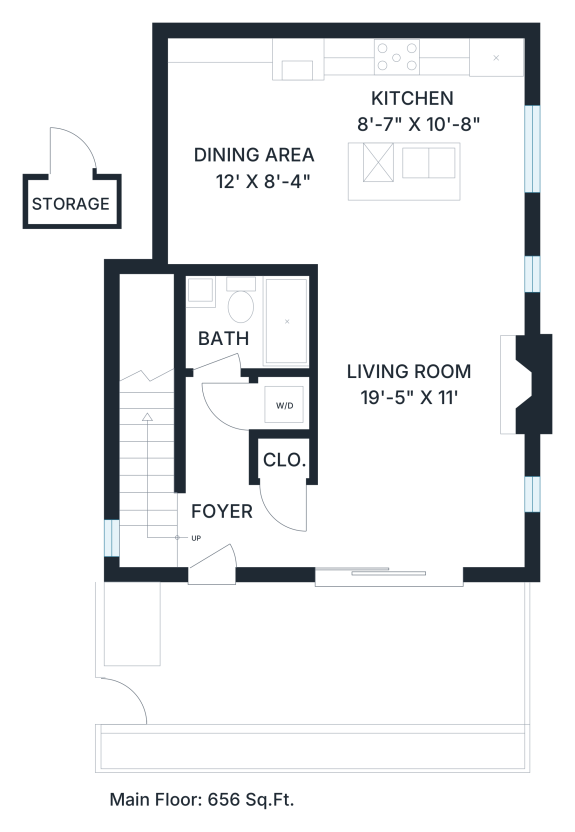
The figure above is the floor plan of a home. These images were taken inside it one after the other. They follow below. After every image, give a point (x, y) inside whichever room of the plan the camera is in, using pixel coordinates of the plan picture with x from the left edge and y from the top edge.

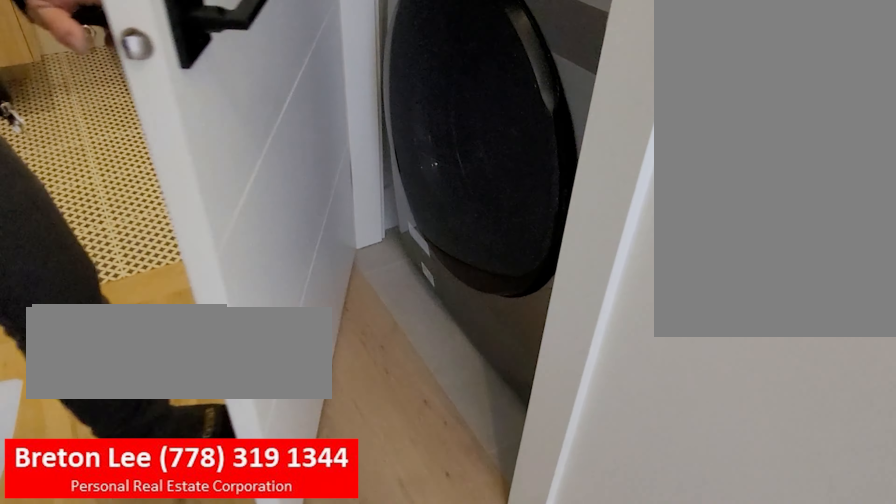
(286, 403)
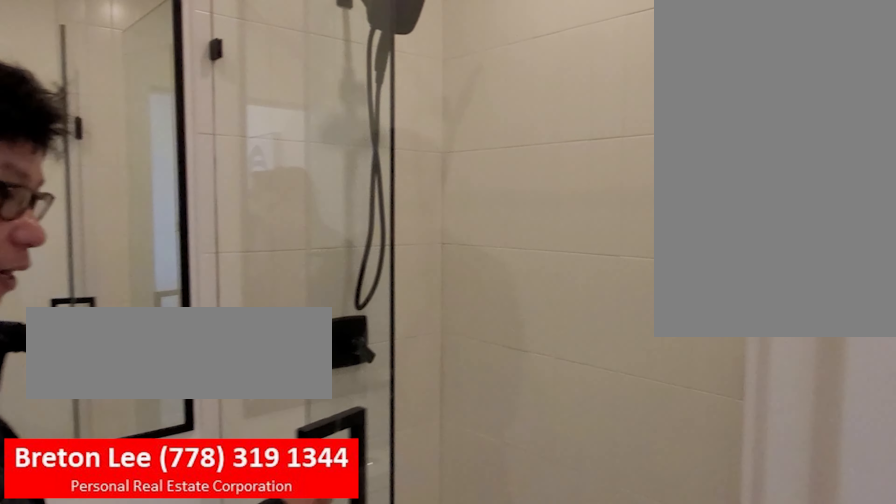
(225, 342)
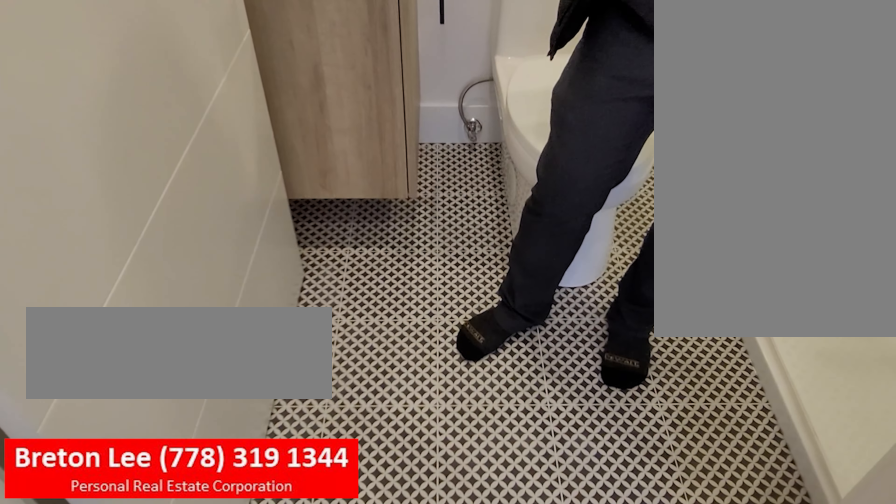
(225, 342)
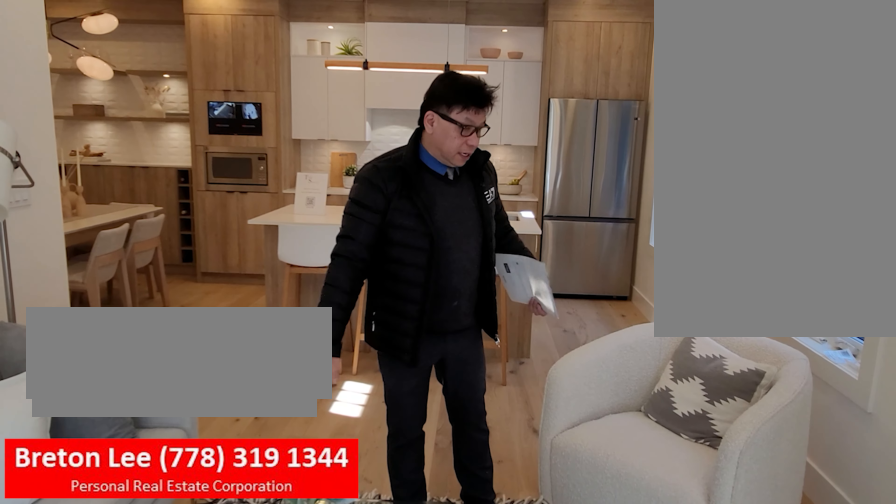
(405, 449)
